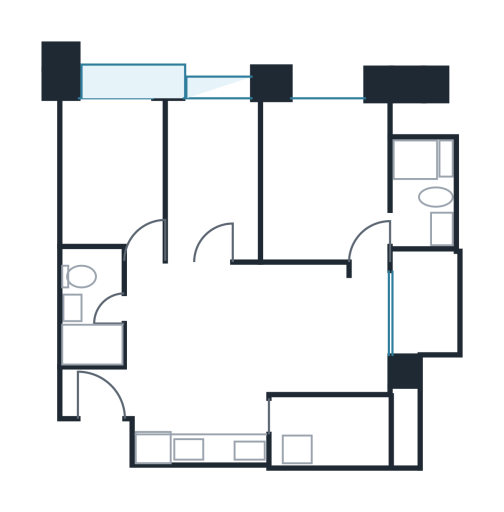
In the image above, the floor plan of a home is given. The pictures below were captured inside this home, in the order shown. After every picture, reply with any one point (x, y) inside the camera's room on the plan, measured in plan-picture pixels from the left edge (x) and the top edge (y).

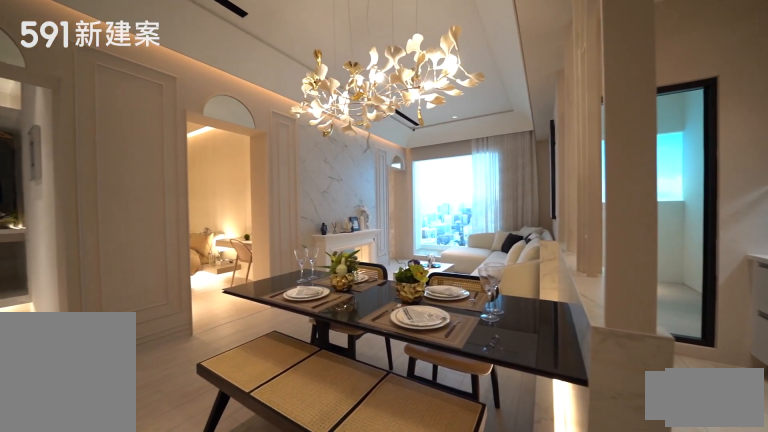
(174, 328)
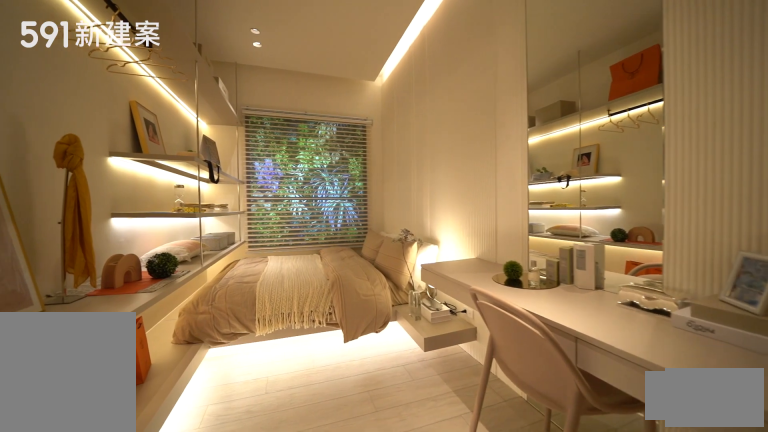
(209, 180)
